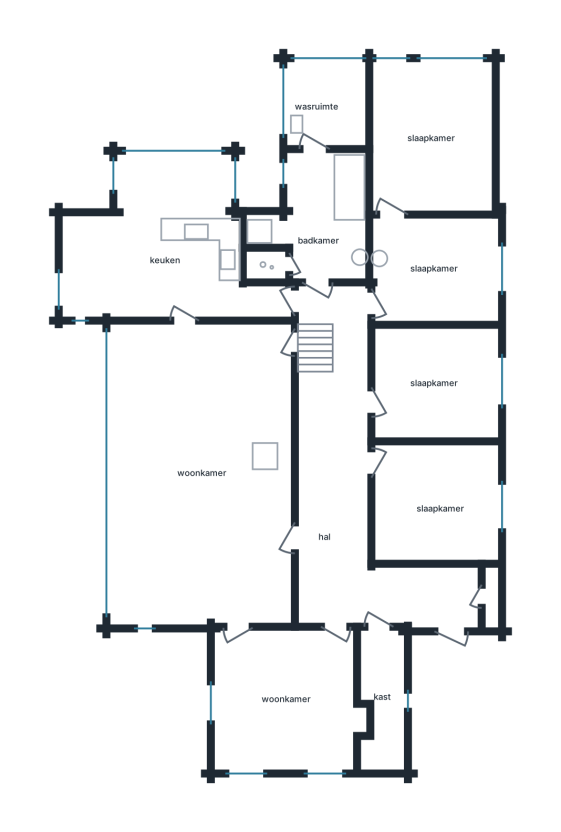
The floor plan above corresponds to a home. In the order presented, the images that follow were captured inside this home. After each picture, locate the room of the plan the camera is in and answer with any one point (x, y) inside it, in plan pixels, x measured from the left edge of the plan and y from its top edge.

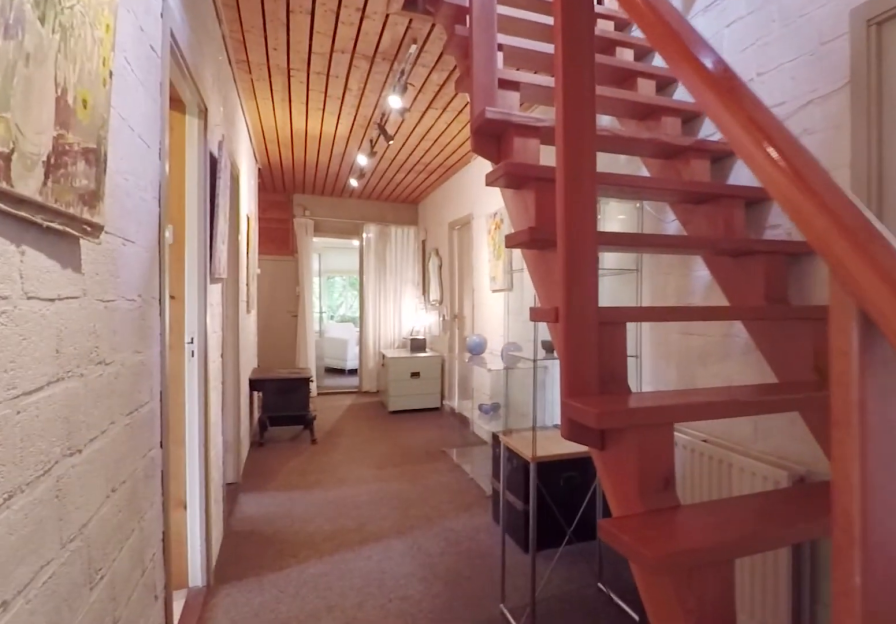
(355, 492)
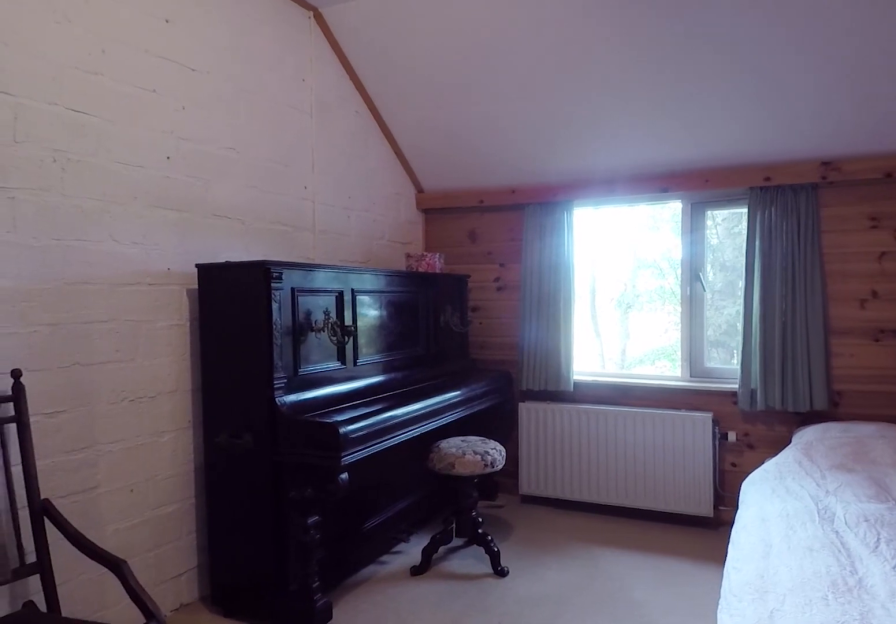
(434, 383)
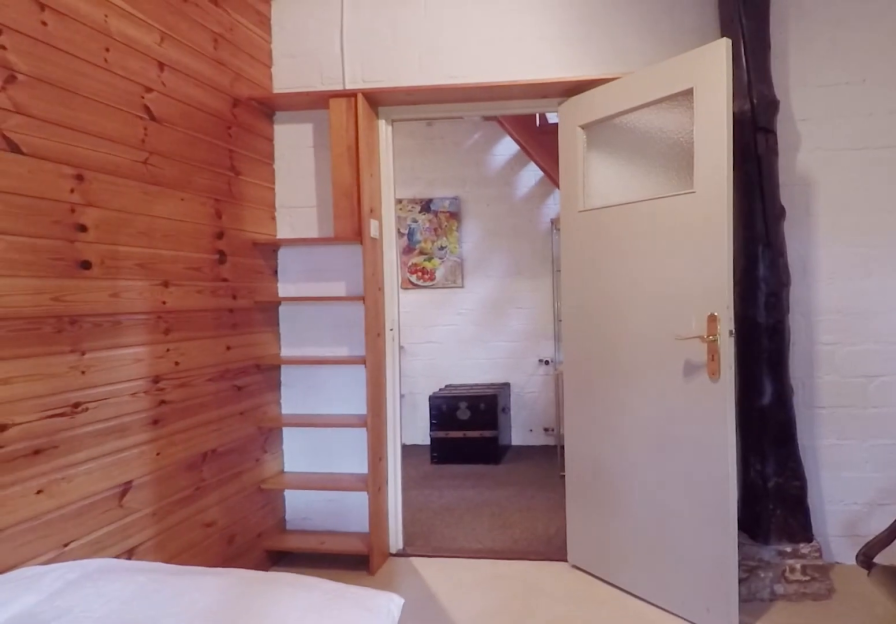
(434, 383)
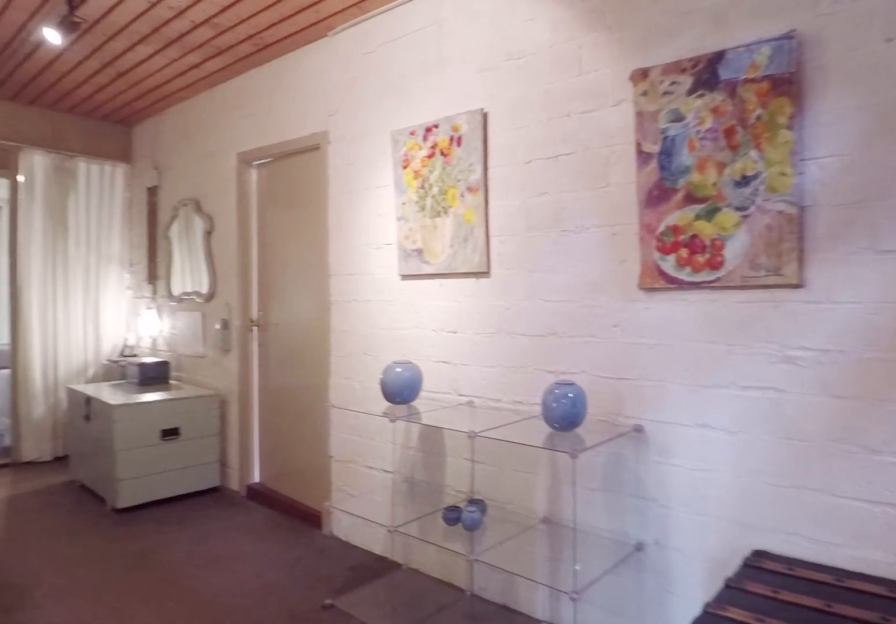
(354, 492)
